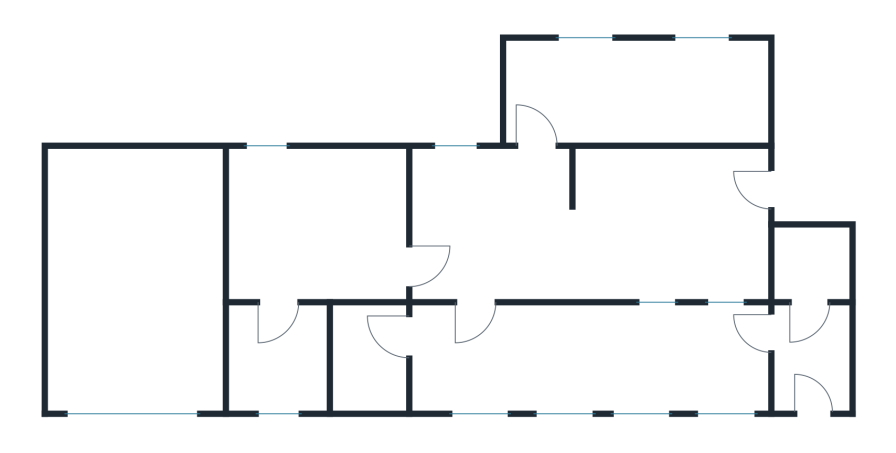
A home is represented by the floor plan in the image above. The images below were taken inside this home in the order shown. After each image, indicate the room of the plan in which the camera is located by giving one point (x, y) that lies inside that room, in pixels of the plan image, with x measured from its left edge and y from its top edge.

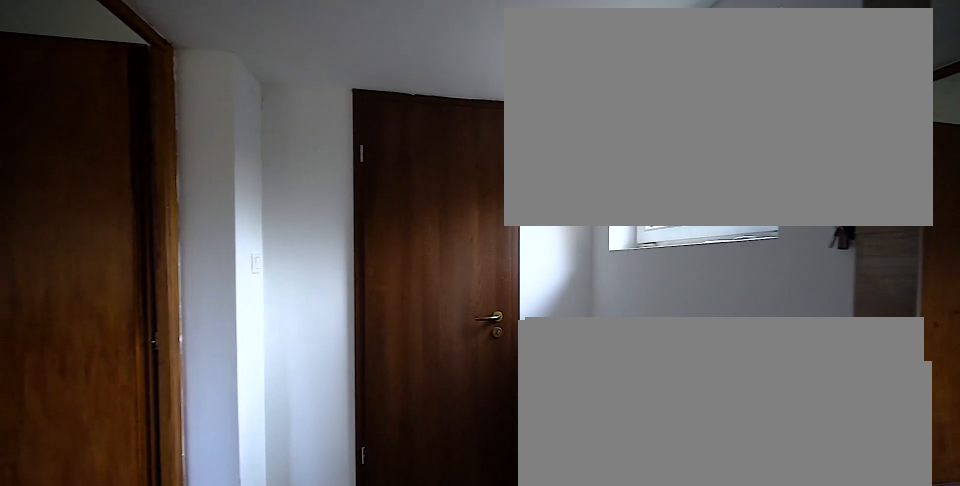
(811, 362)
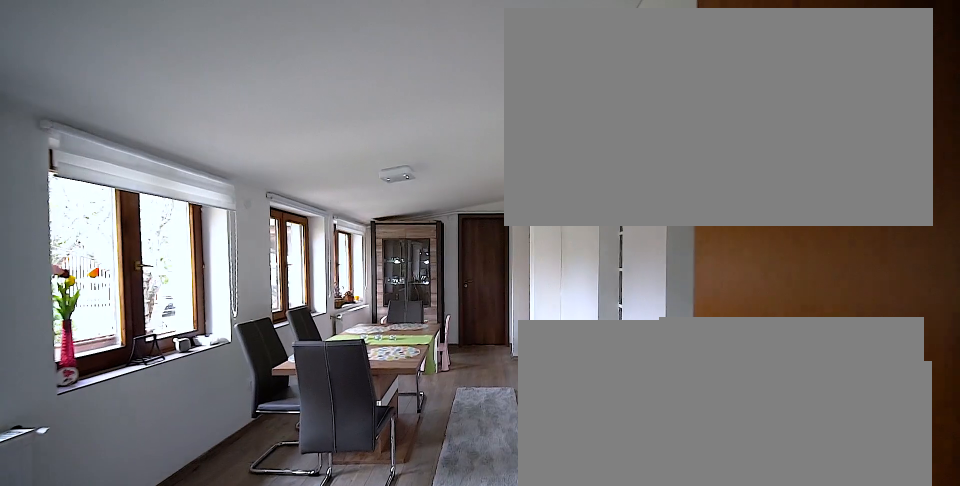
(583, 362)
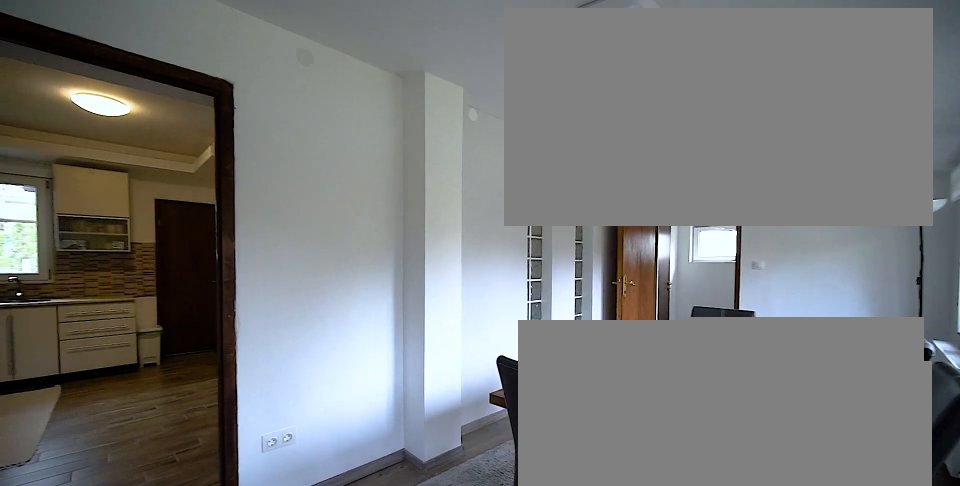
(583, 362)
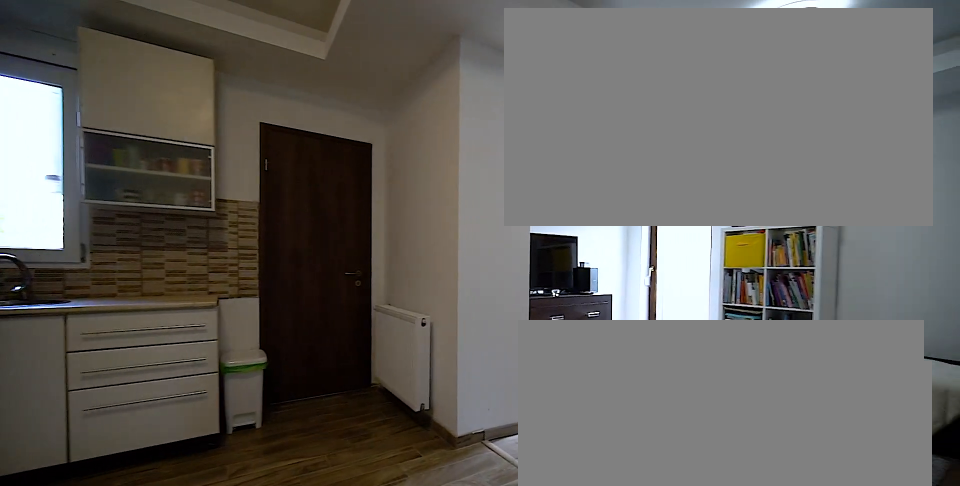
(583, 248)
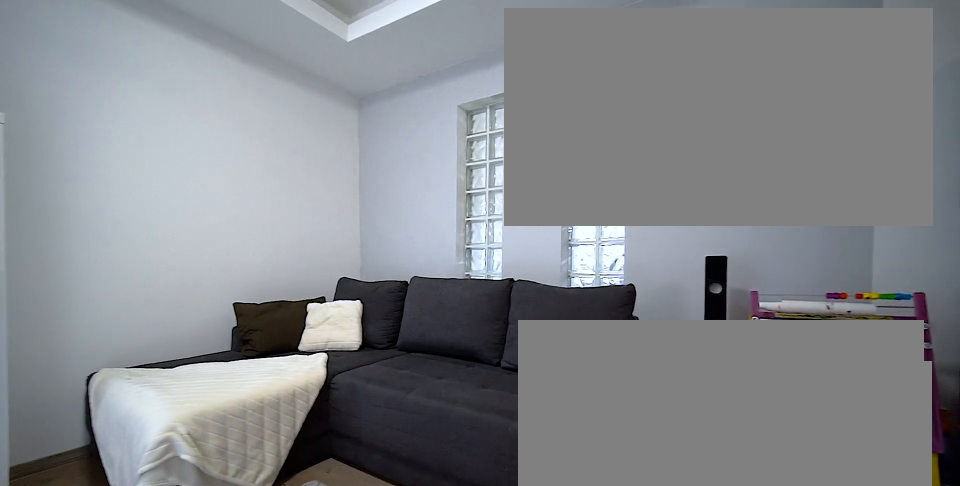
(583, 248)
